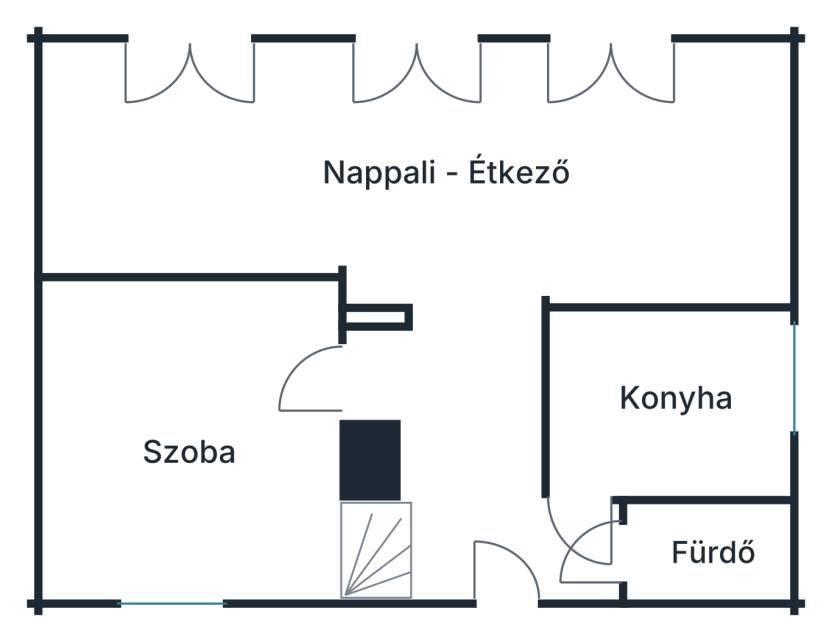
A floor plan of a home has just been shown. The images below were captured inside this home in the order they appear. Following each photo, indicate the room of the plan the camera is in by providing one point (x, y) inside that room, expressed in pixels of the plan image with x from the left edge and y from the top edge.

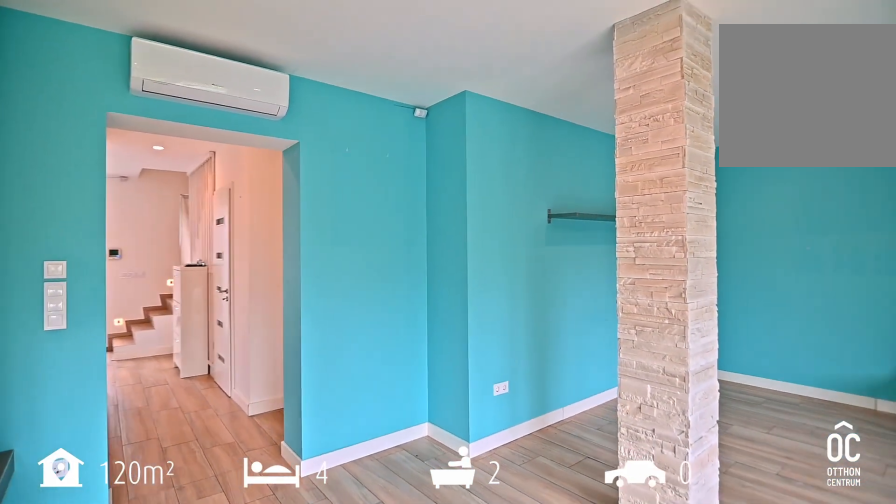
(441, 174)
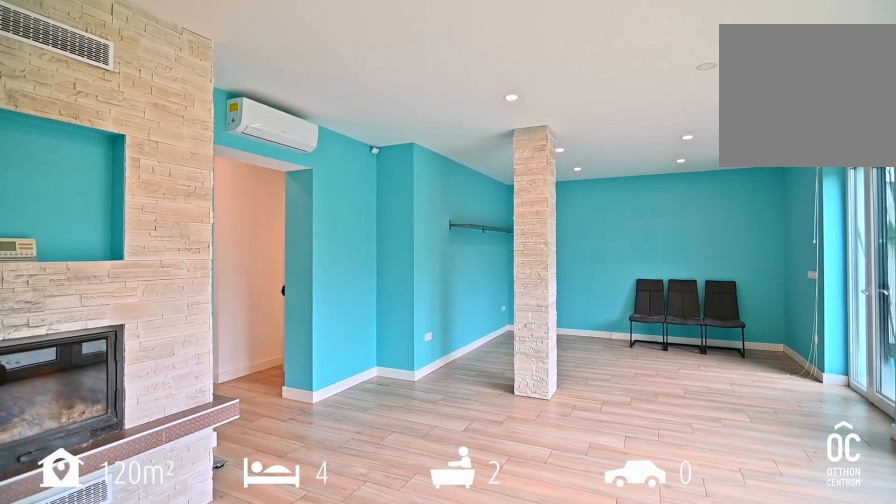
(441, 174)
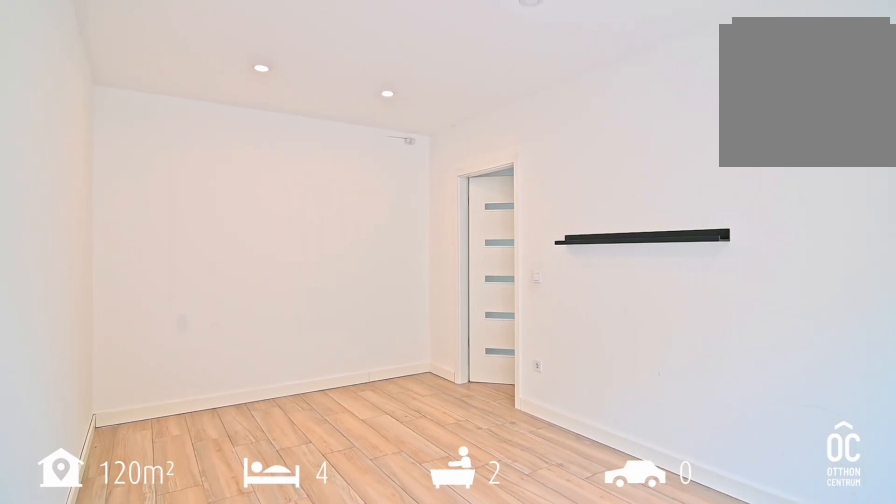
(187, 444)
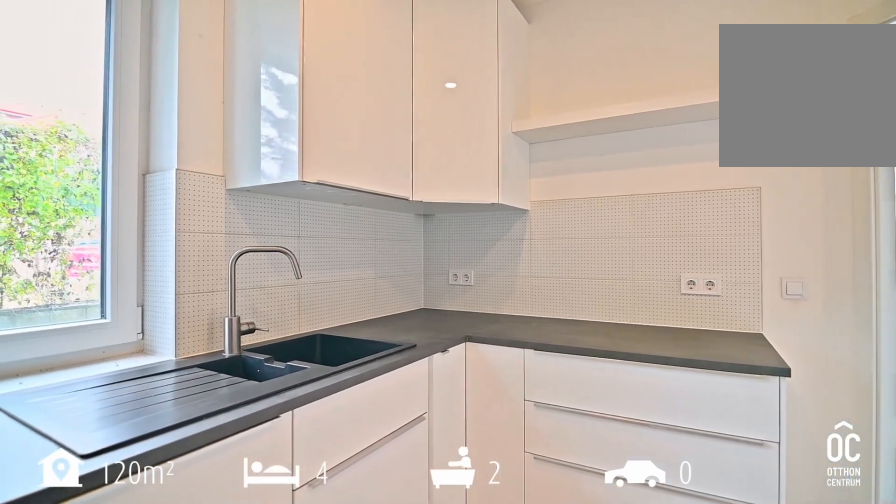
(672, 403)
